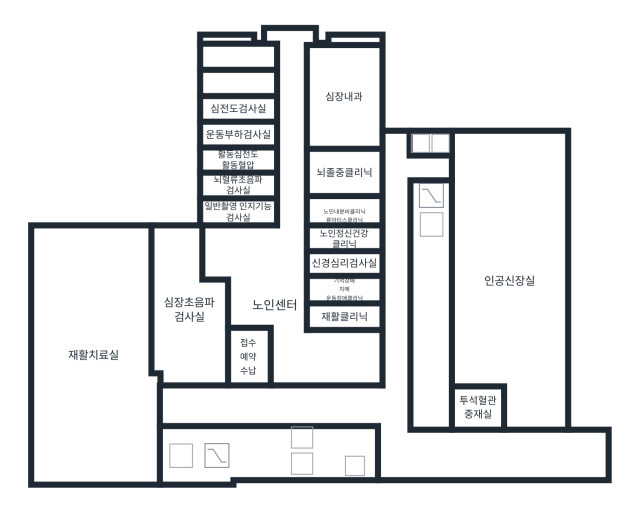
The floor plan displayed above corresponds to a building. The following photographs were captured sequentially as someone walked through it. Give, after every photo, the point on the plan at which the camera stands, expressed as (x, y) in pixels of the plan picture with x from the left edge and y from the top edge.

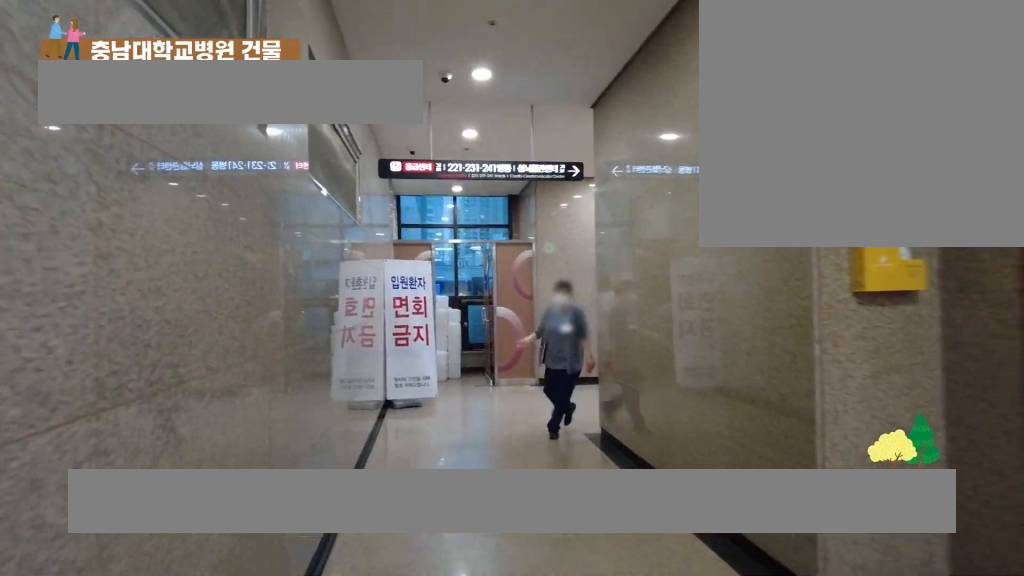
(396, 370)
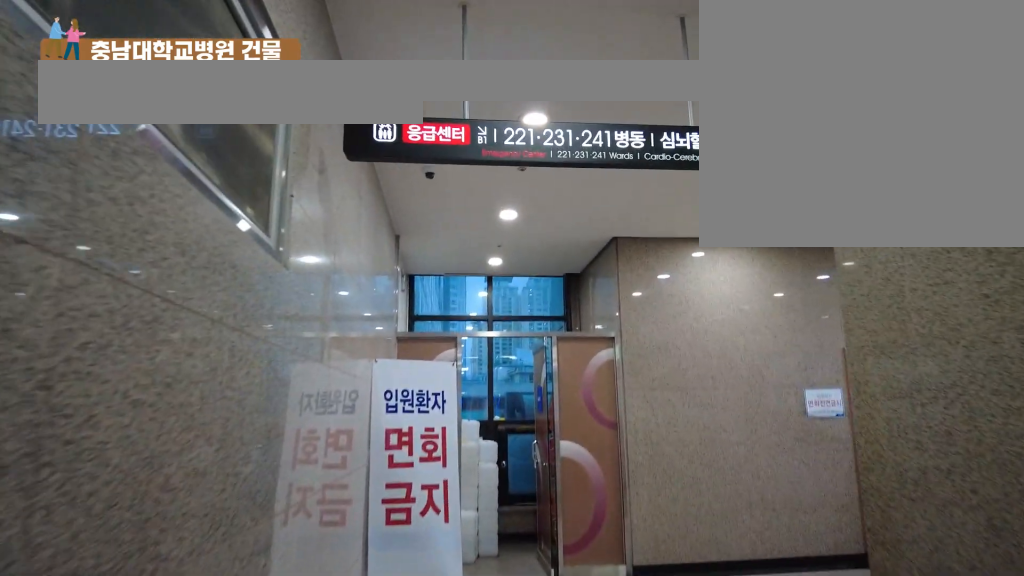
(397, 324)
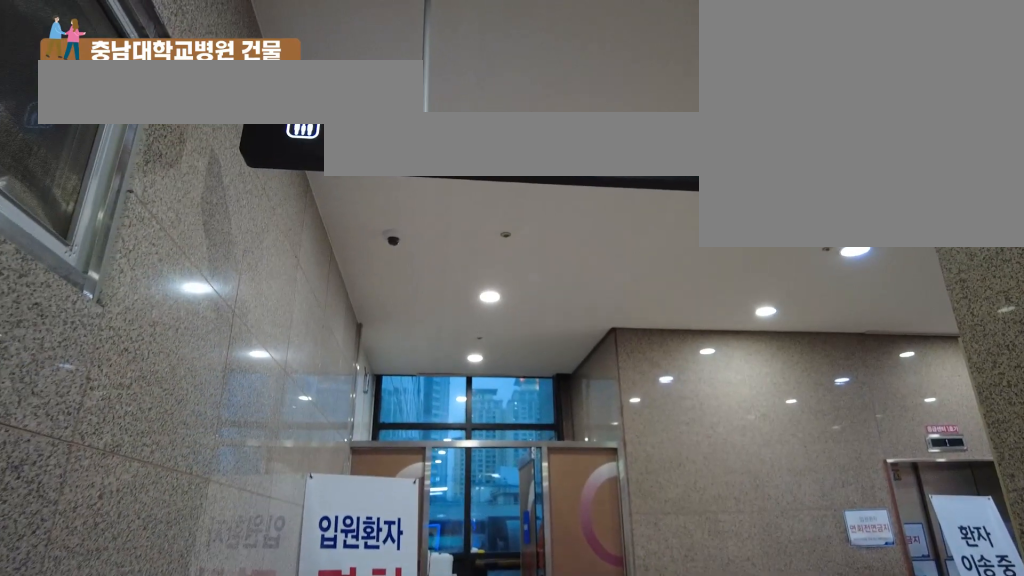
(397, 288)
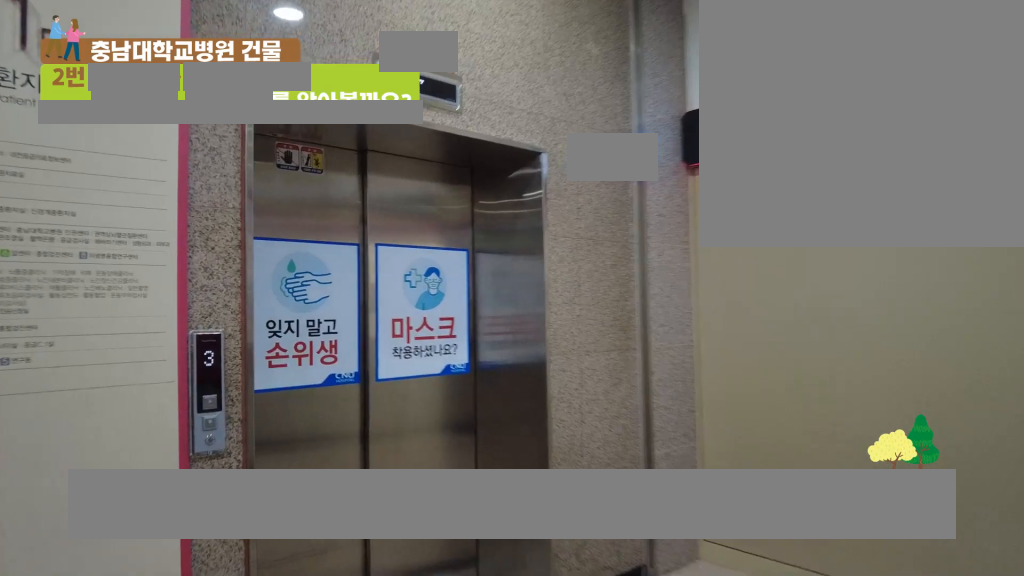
(397, 172)
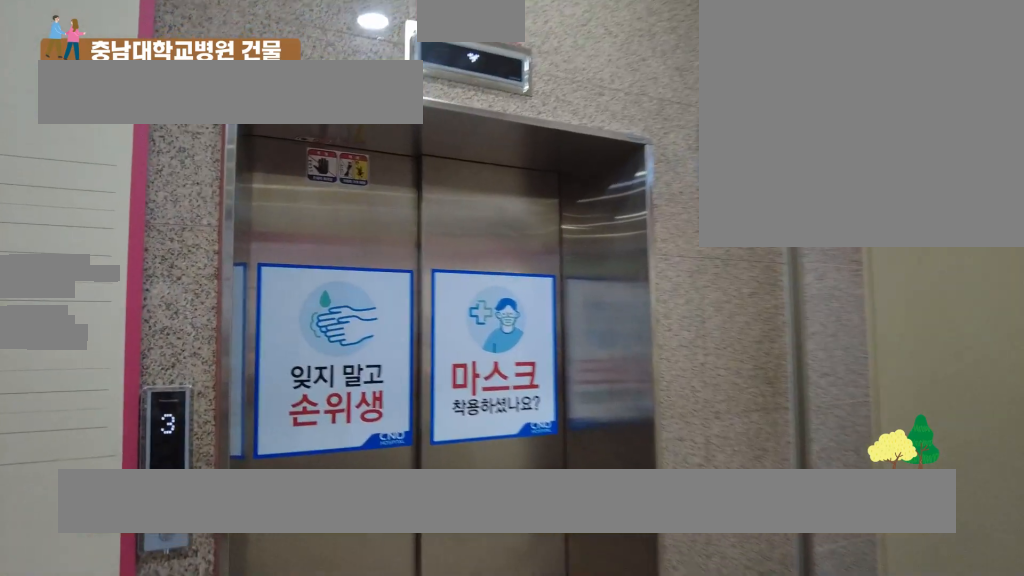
(406, 172)
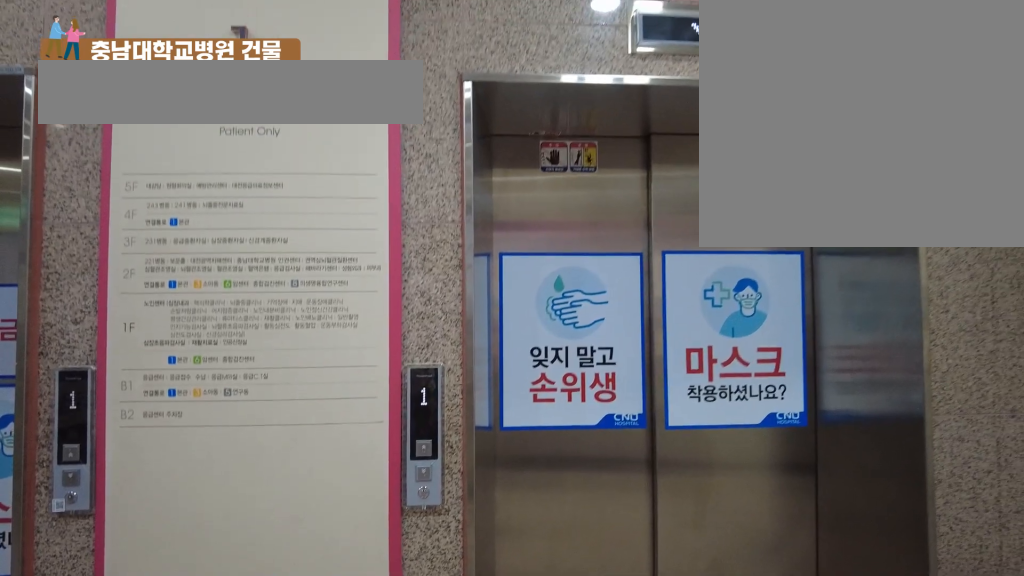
(432, 172)
